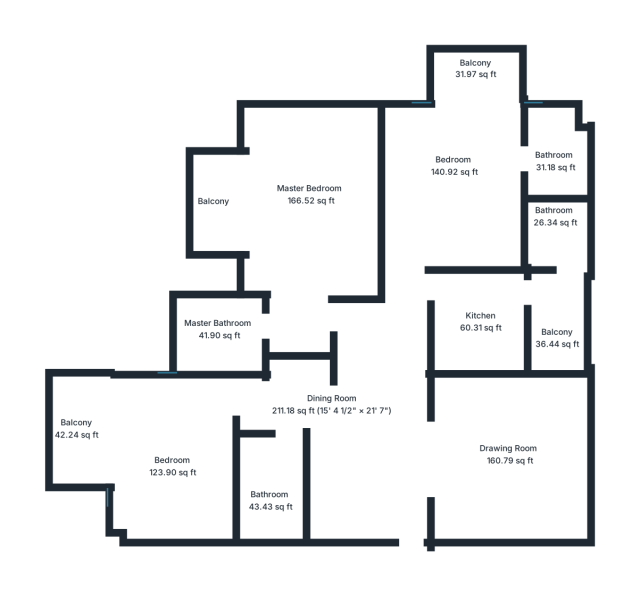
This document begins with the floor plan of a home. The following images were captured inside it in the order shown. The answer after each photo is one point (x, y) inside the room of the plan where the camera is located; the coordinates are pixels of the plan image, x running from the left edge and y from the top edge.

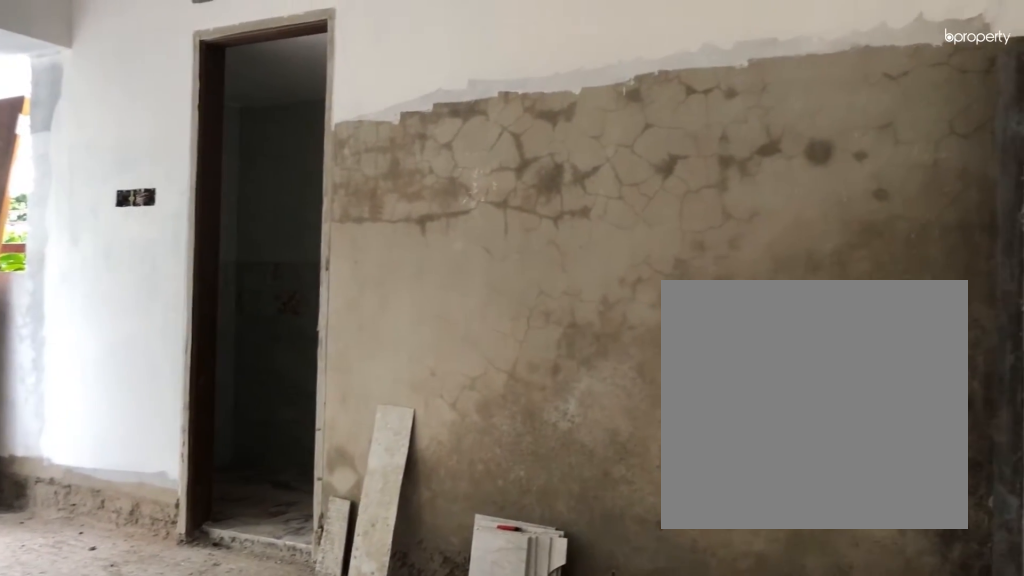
(454, 166)
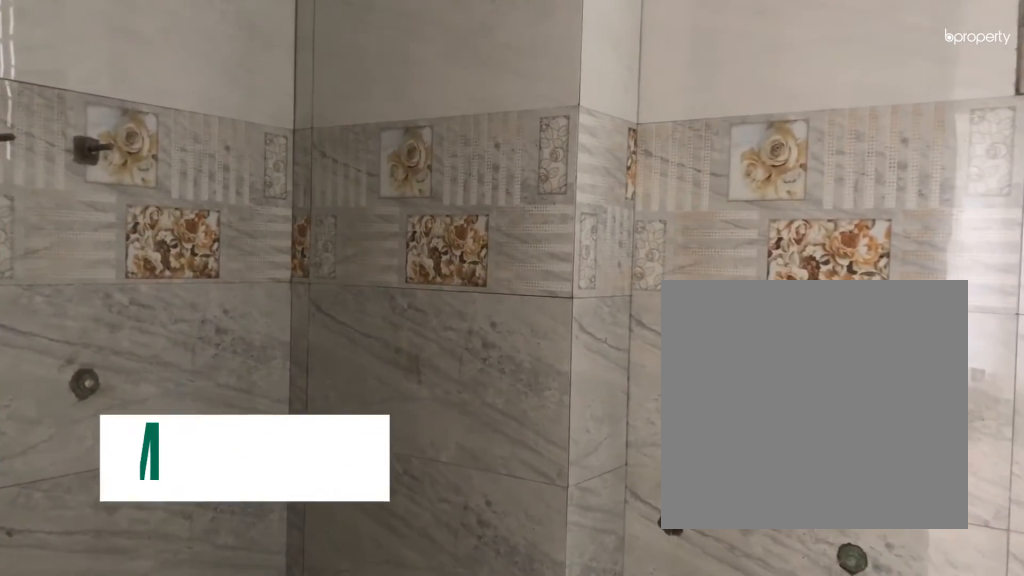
(554, 160)
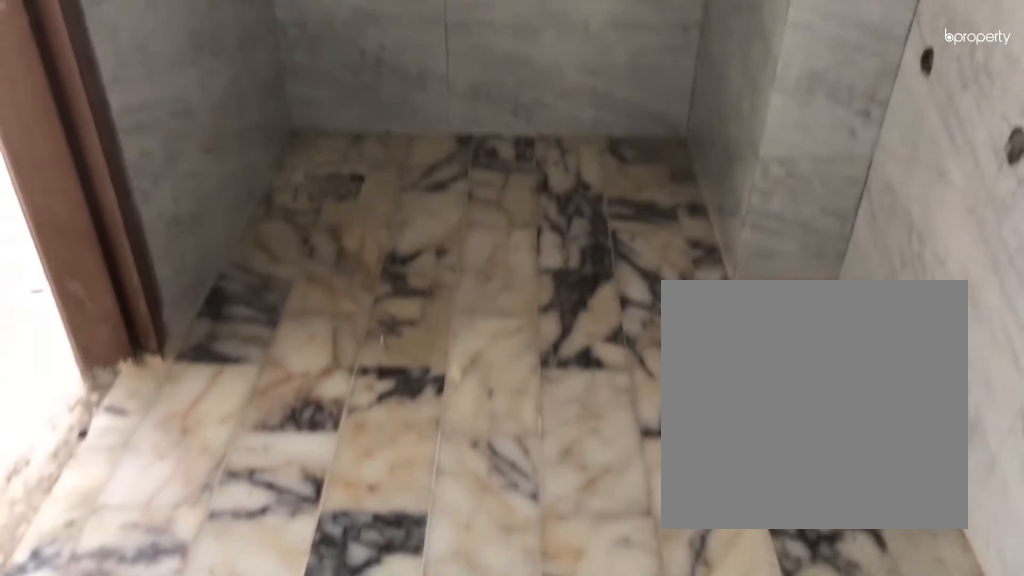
(554, 159)
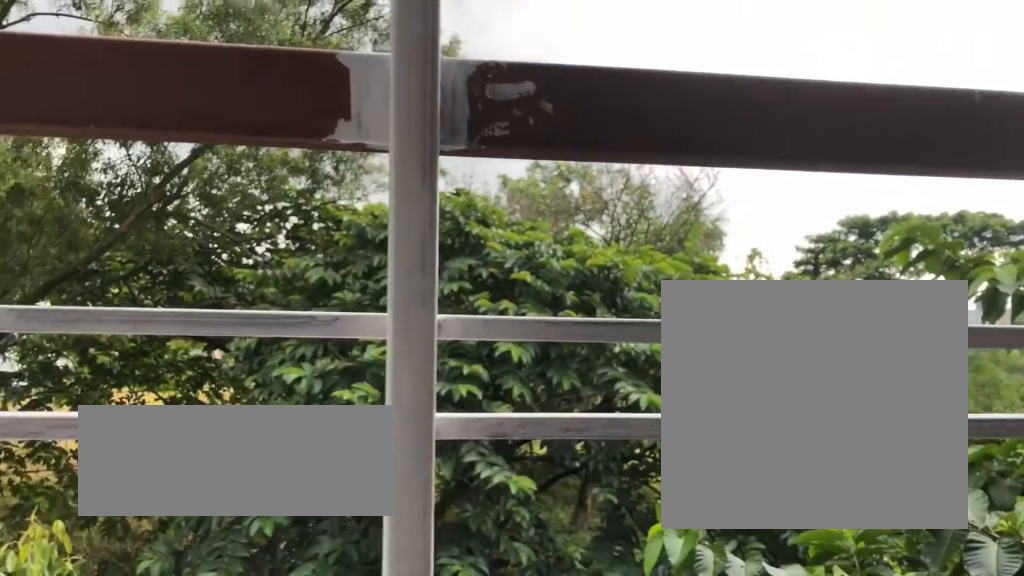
(478, 75)
